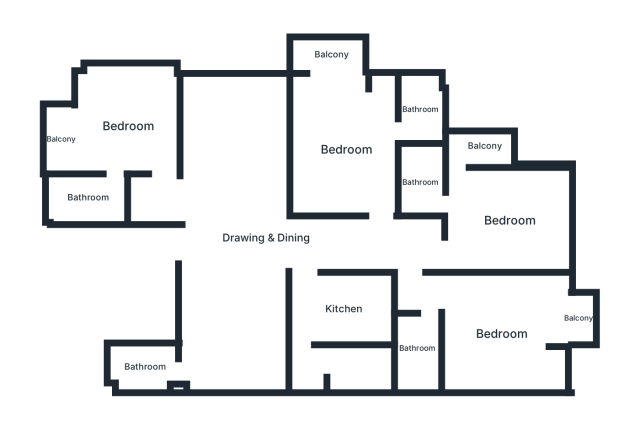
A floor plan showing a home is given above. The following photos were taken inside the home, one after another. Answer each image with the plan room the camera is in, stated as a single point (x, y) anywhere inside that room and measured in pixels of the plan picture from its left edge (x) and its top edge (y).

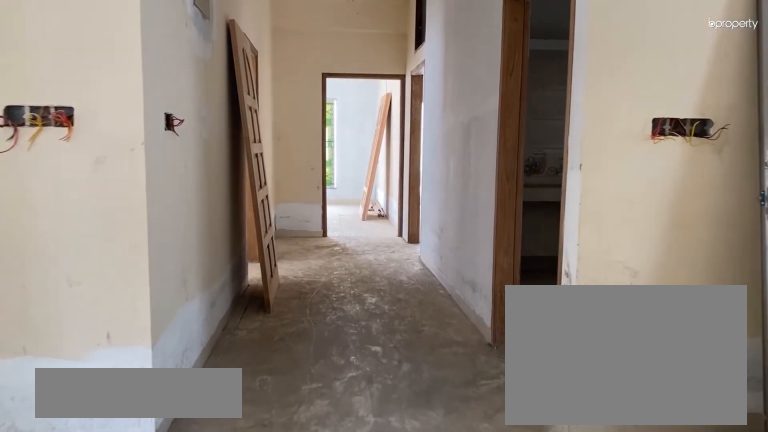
(266, 237)
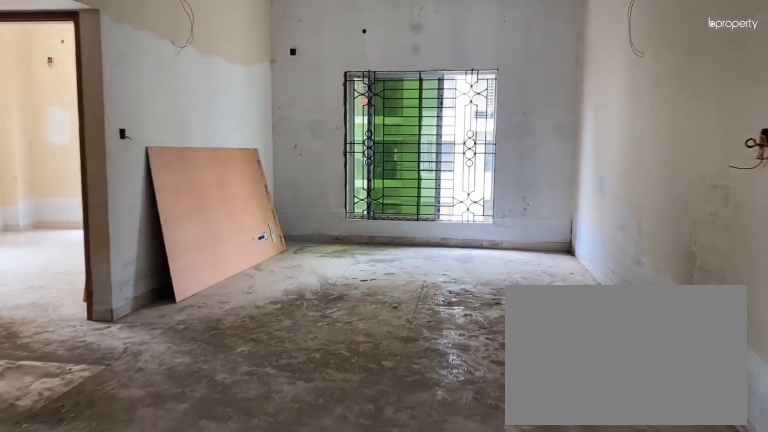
(266, 237)
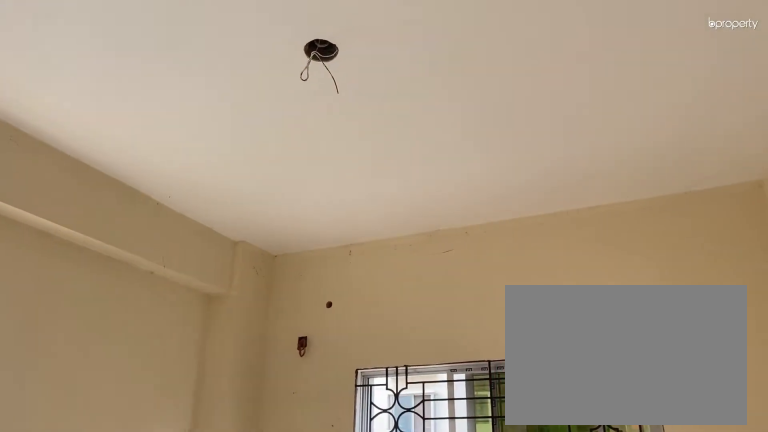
(129, 126)
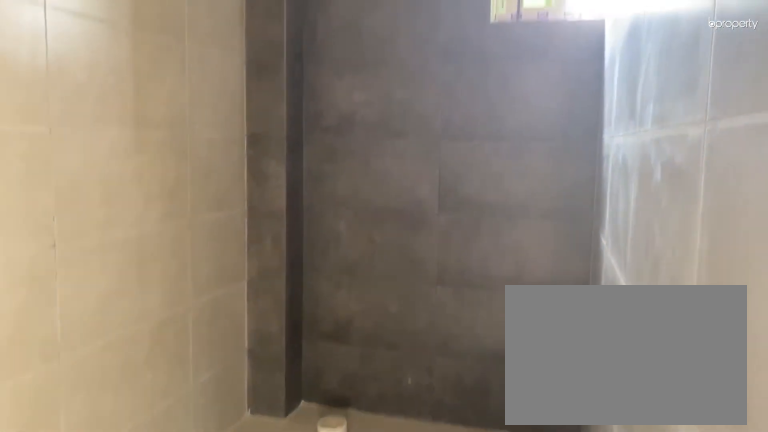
(88, 197)
